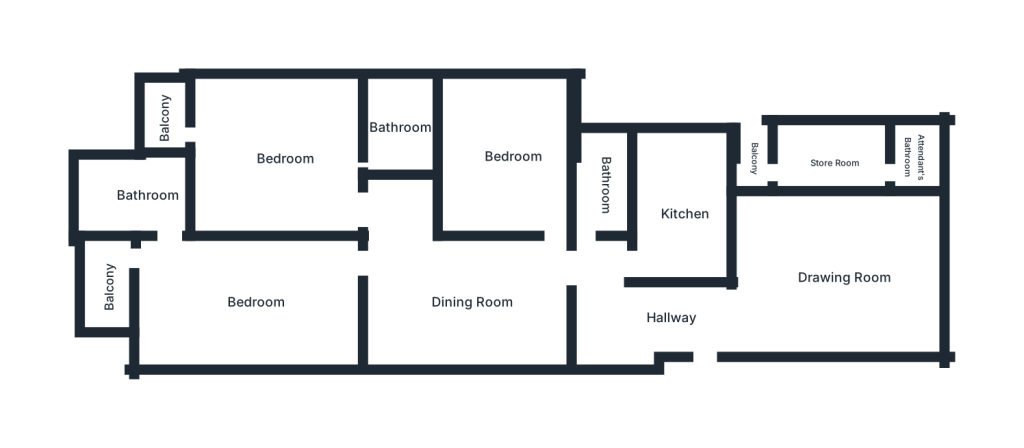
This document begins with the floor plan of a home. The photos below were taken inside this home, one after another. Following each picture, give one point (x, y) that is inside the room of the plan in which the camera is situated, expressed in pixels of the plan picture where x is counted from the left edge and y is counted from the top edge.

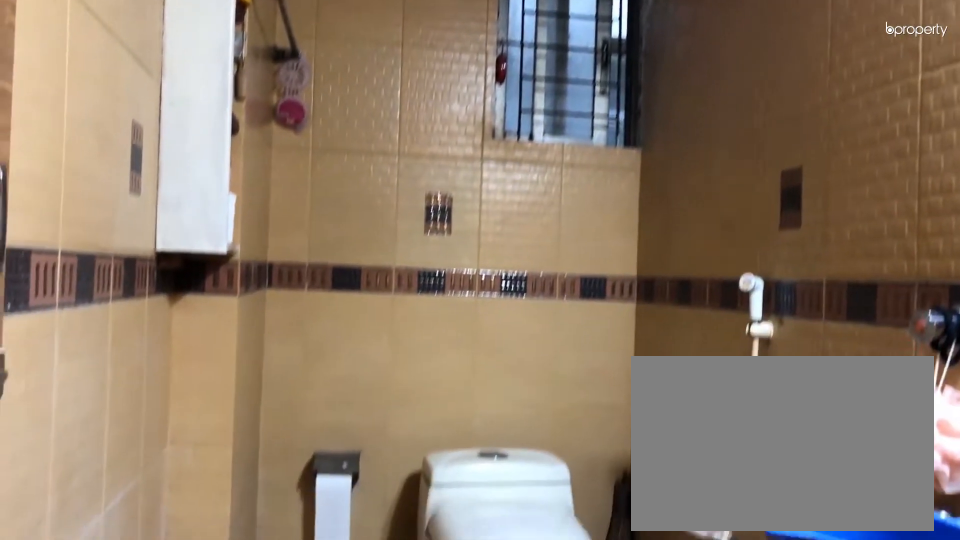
(610, 181)
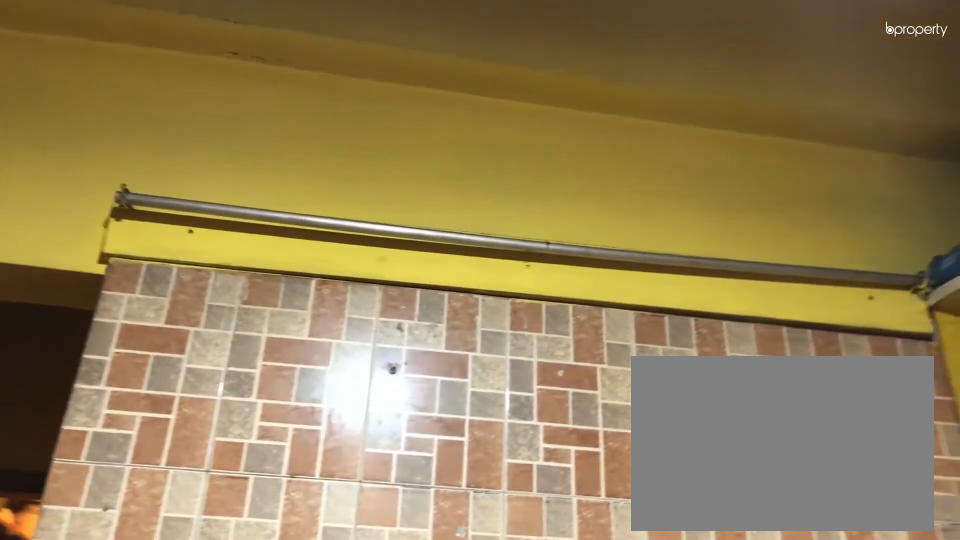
(686, 210)
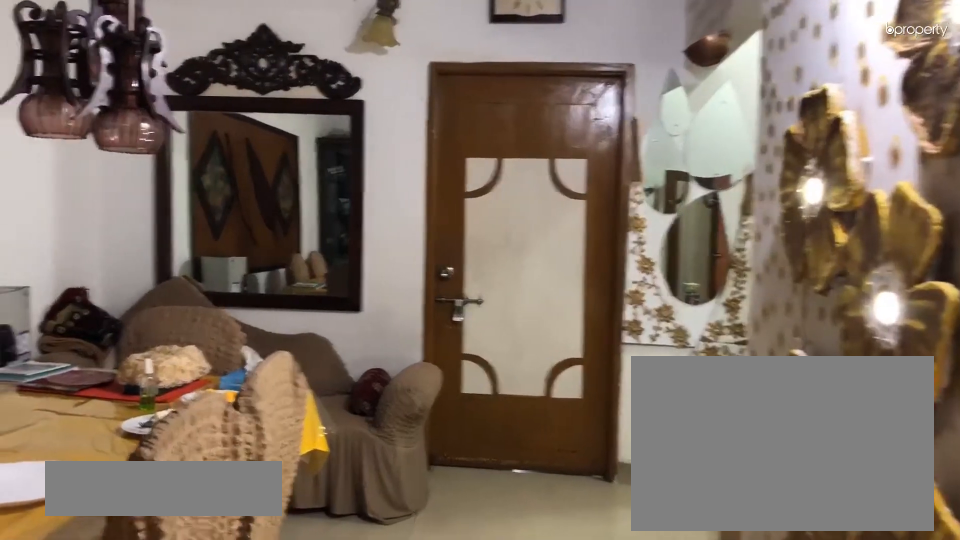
(471, 296)
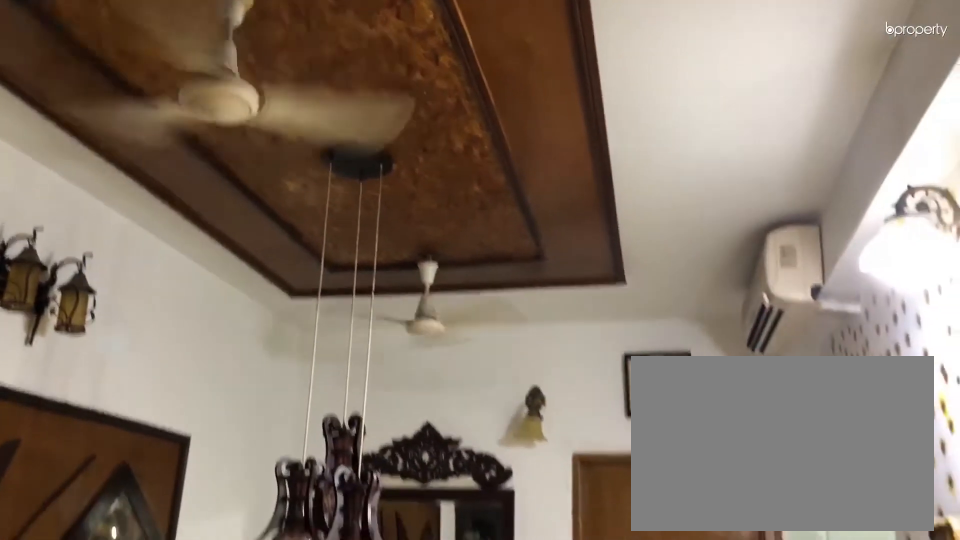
(471, 296)
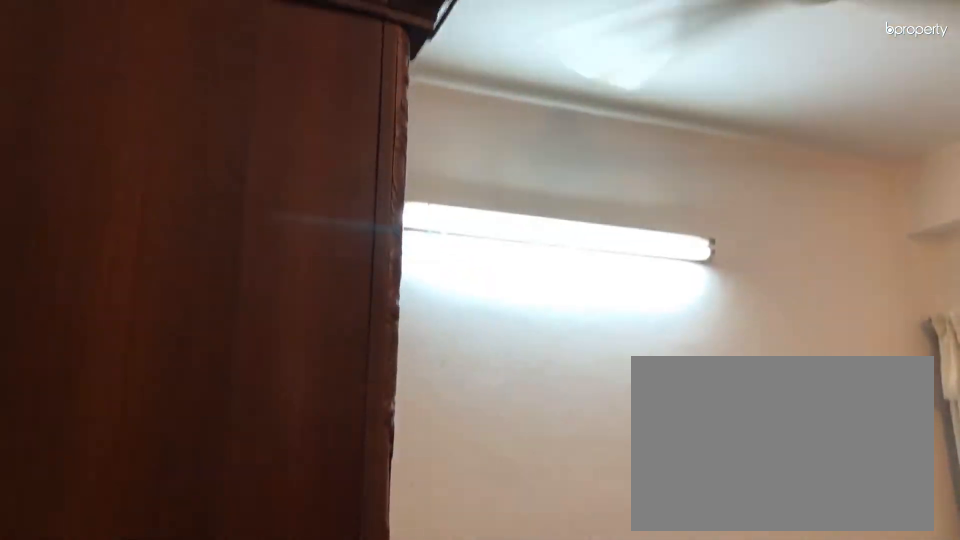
(505, 156)
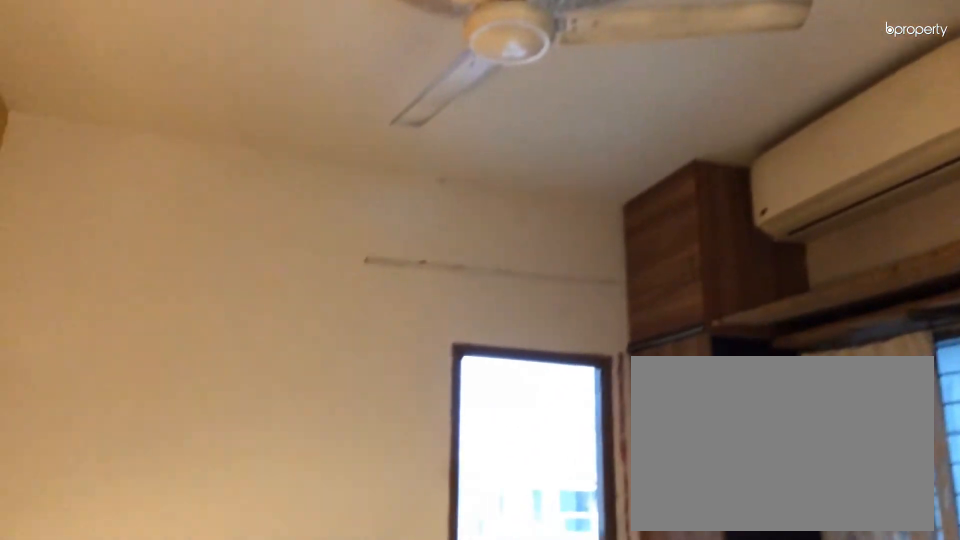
(280, 149)
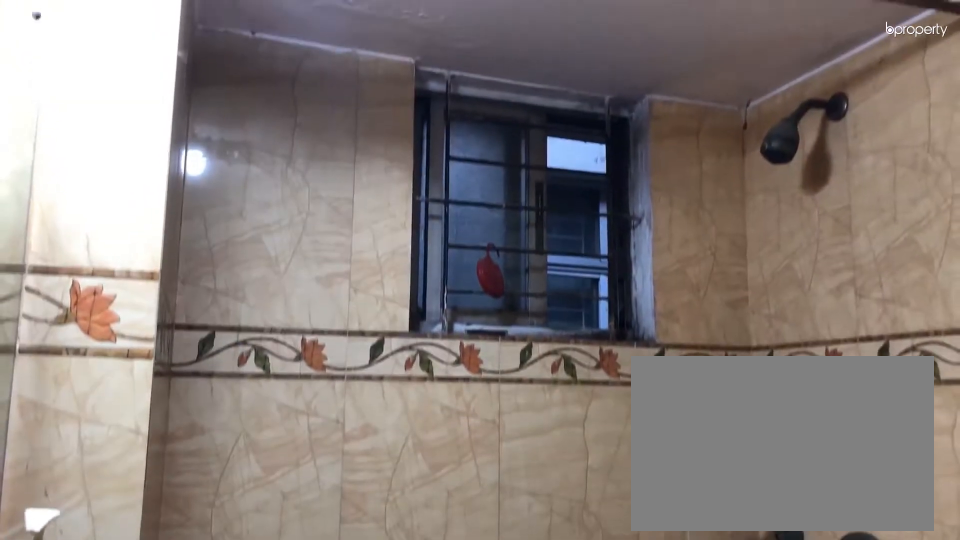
(400, 132)
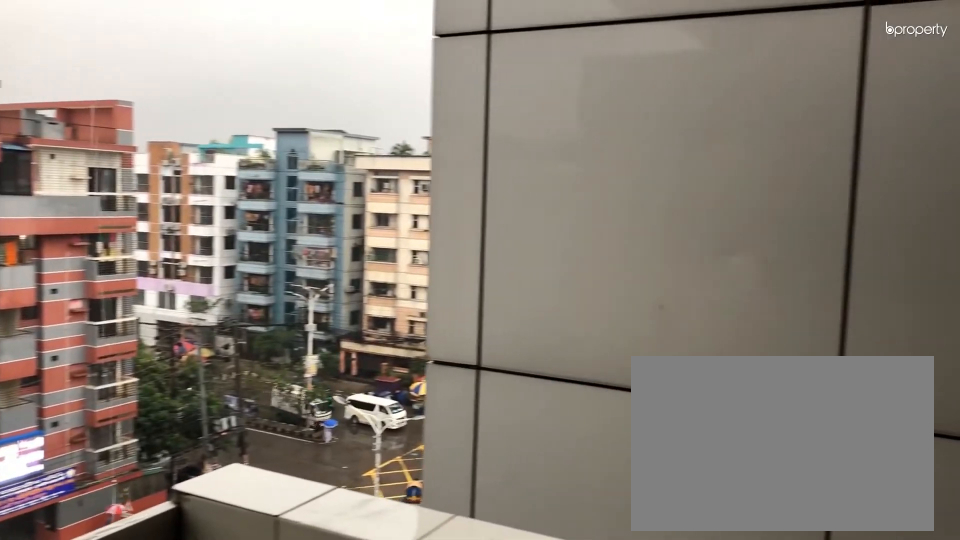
(160, 109)
